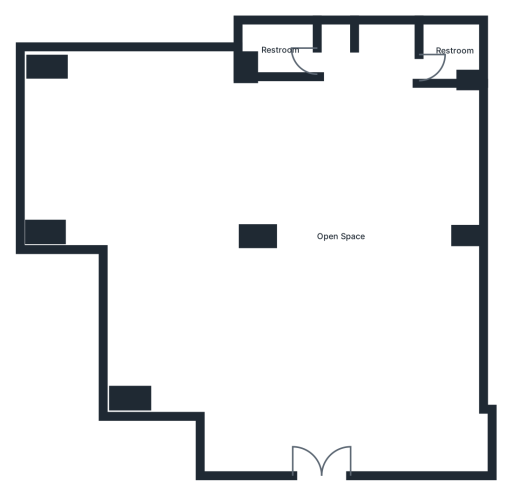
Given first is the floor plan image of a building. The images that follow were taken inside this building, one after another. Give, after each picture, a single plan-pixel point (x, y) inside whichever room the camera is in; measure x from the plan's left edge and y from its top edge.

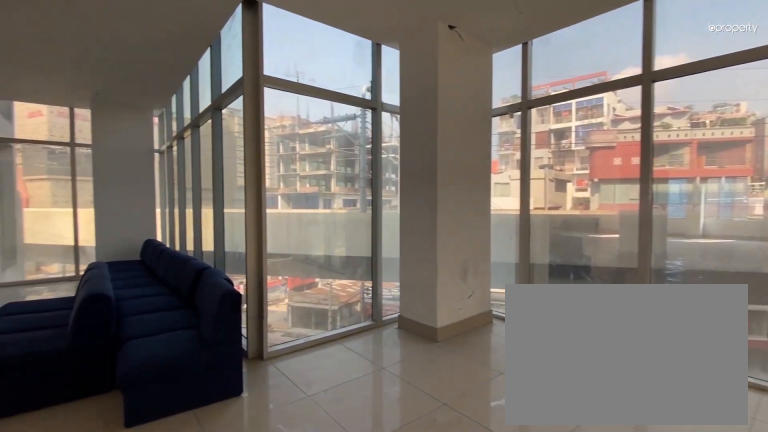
(143, 152)
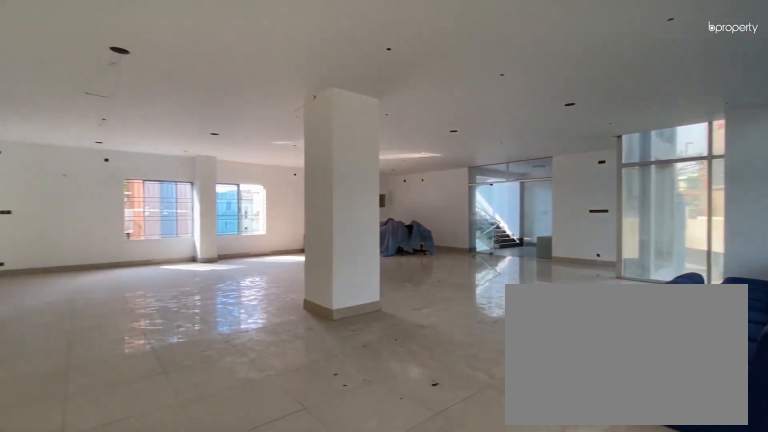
(340, 237)
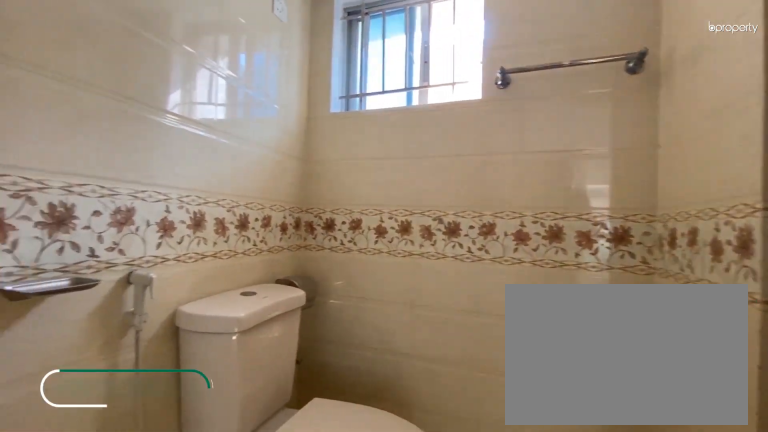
(454, 52)
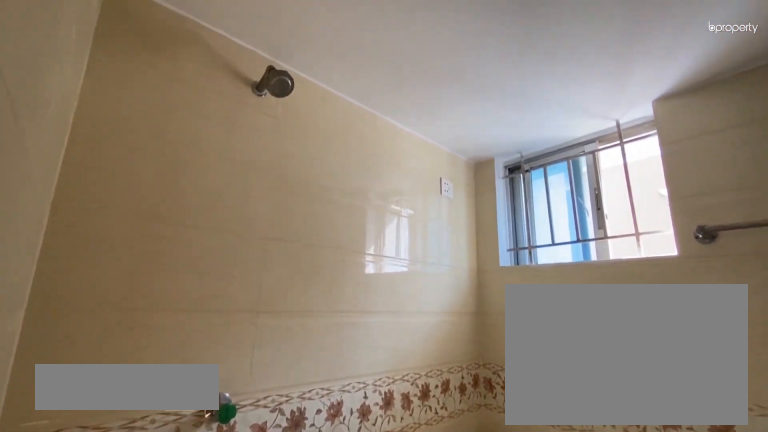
(454, 52)
